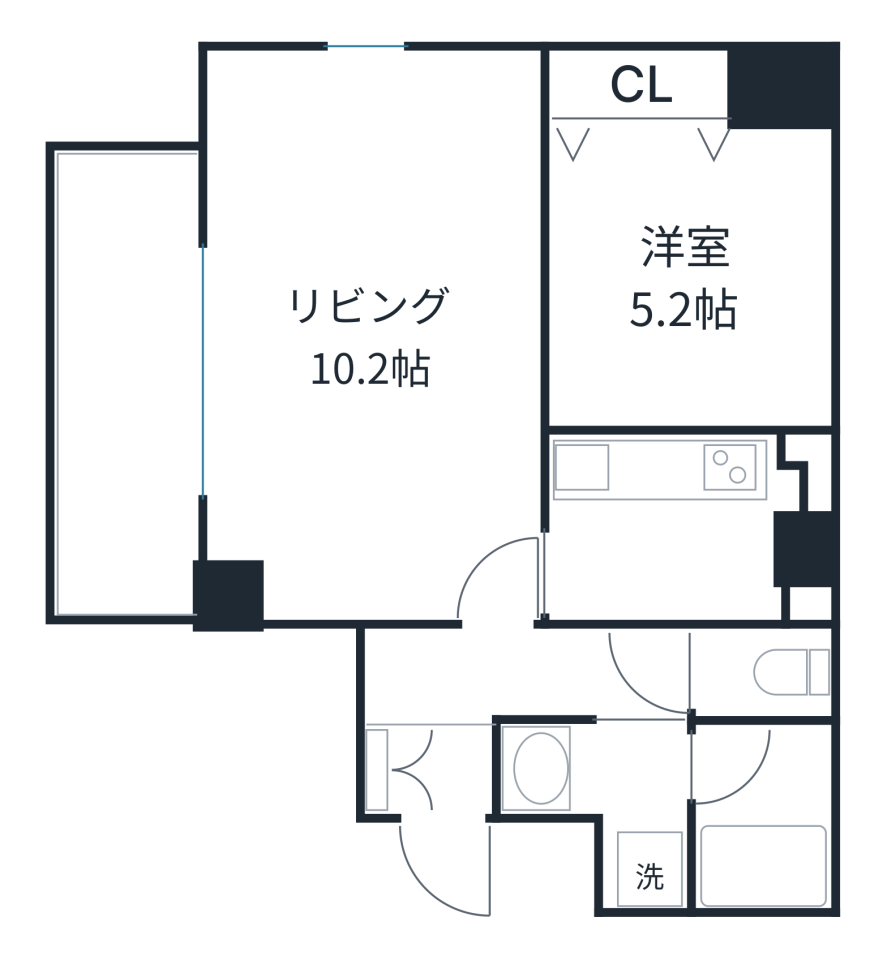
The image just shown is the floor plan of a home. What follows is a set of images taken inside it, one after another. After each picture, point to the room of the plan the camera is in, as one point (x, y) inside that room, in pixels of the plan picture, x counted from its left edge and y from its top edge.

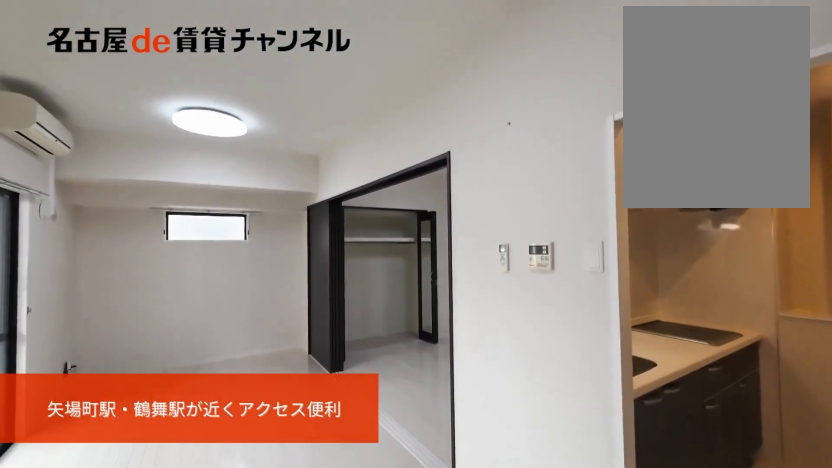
(375, 337)
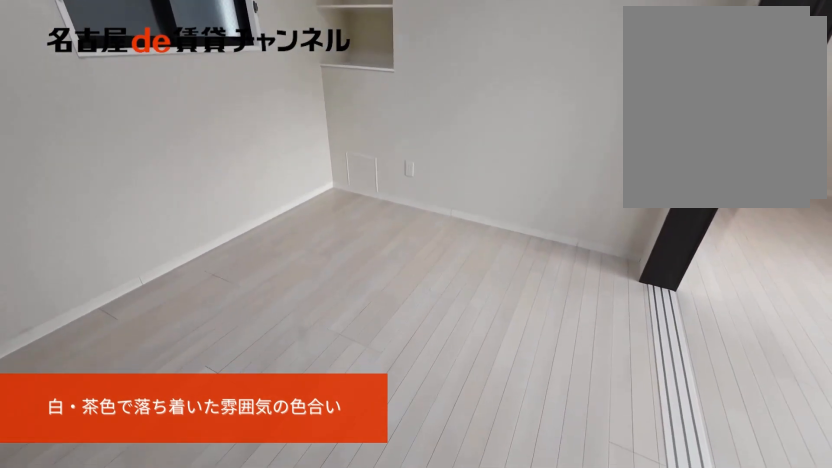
(690, 275)
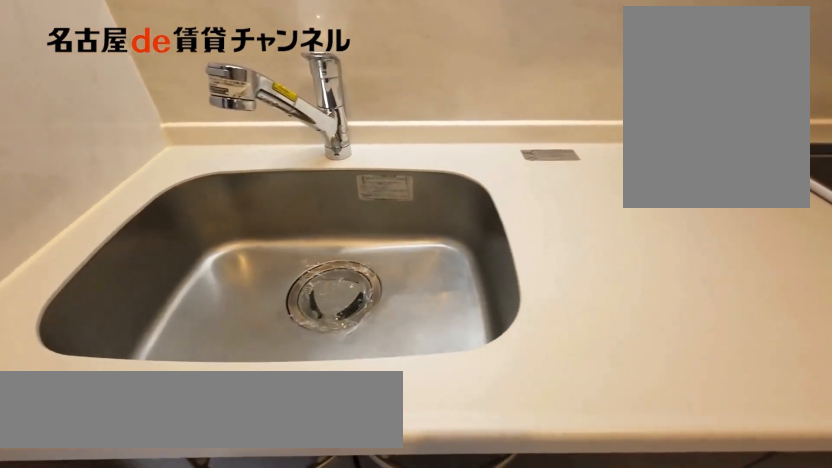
(685, 525)
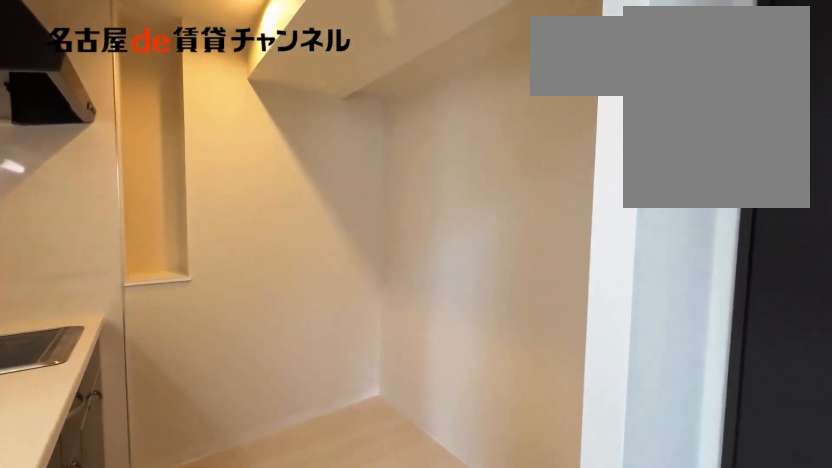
(685, 525)
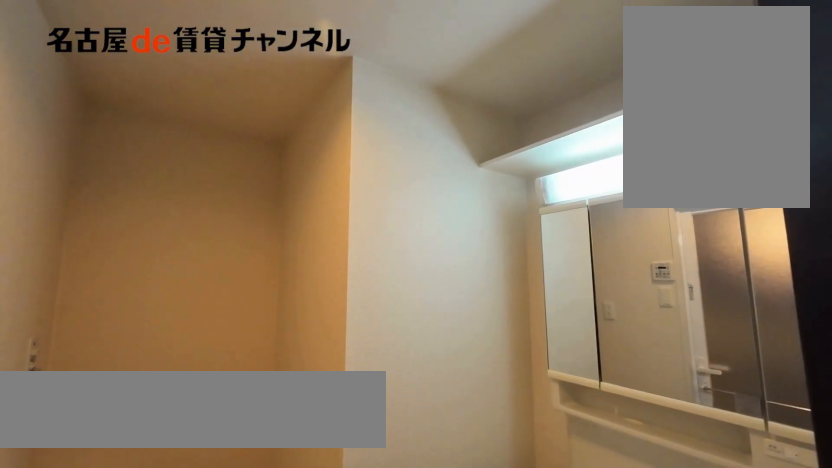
(614, 798)
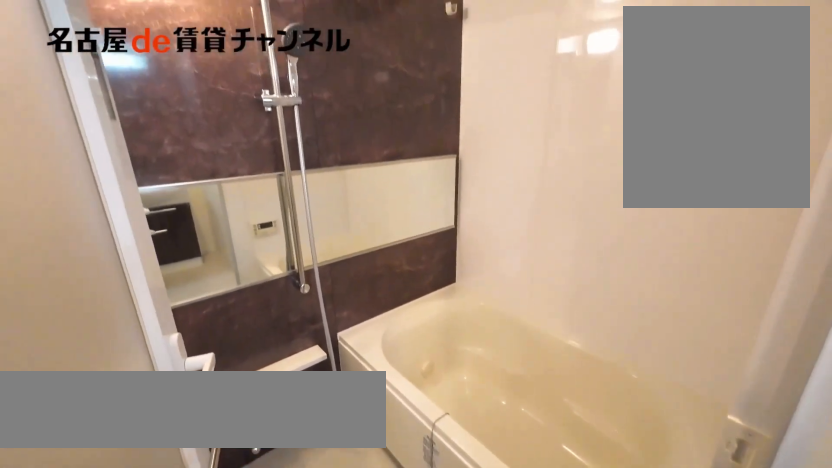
(760, 817)
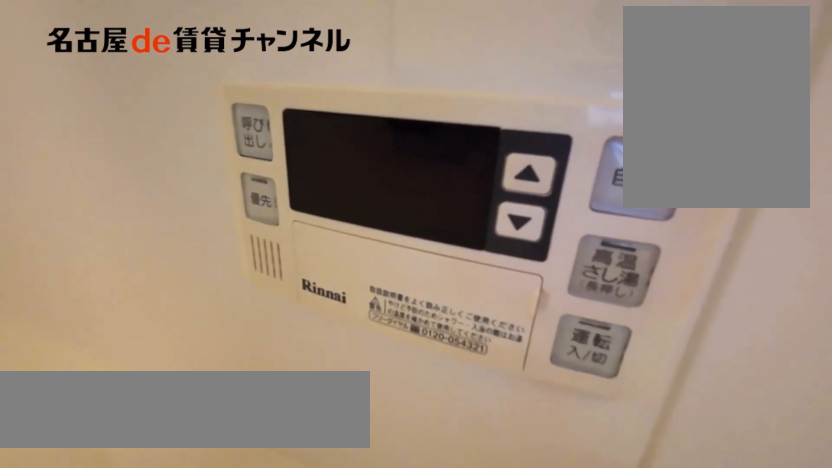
(760, 817)
